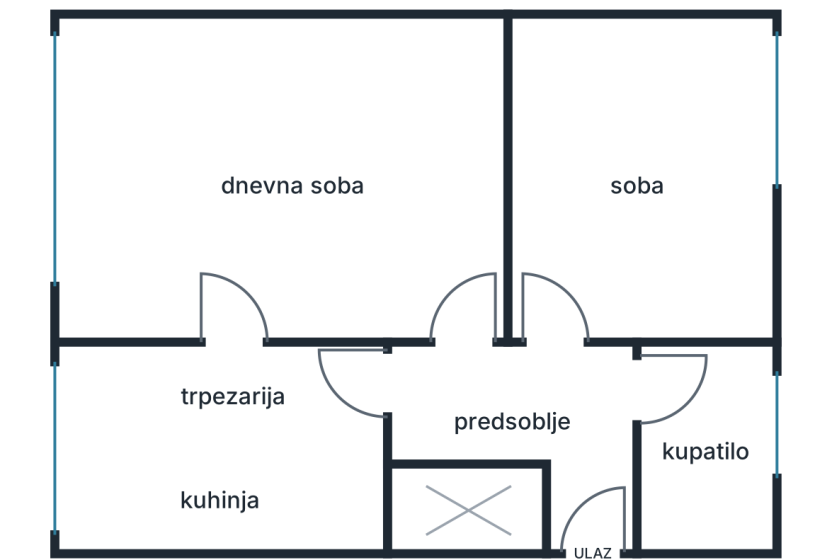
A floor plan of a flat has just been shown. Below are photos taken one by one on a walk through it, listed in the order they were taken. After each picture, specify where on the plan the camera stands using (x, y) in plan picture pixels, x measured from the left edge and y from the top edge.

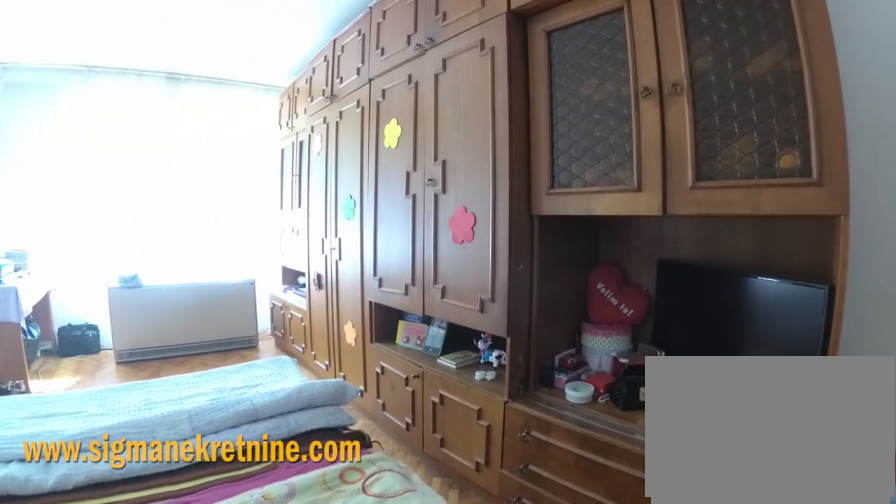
(480, 219)
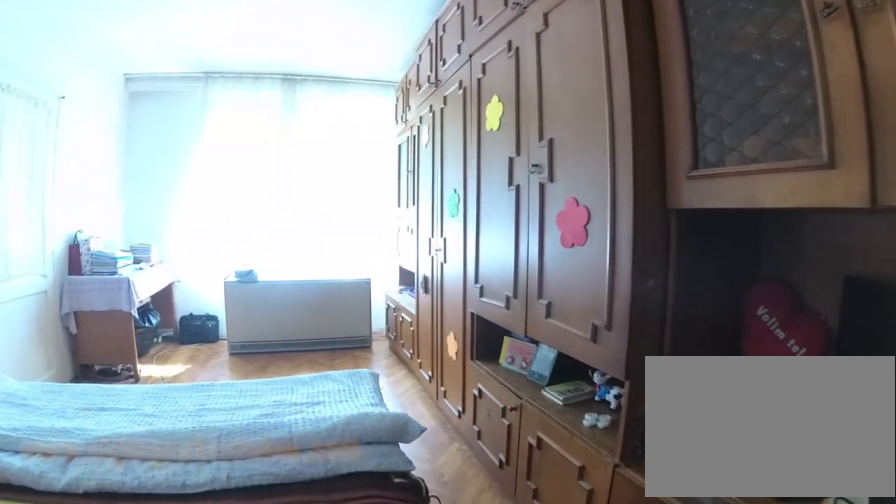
(475, 184)
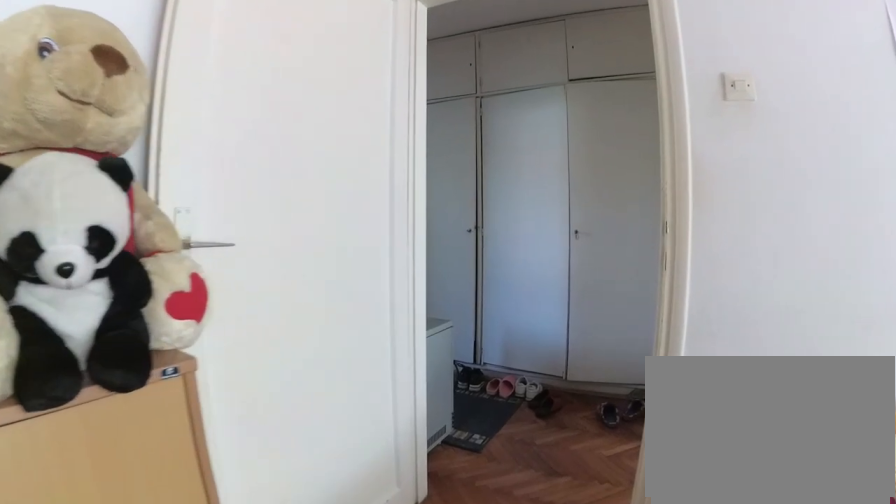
(454, 178)
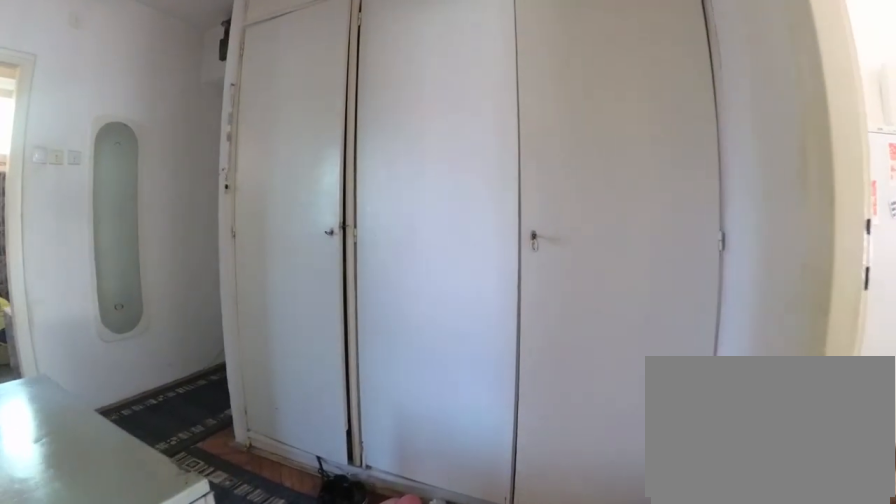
(454, 287)
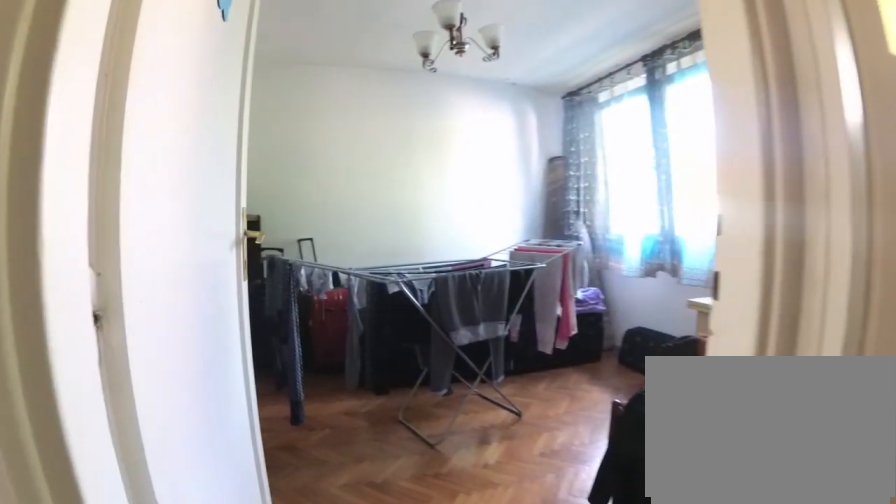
(544, 398)
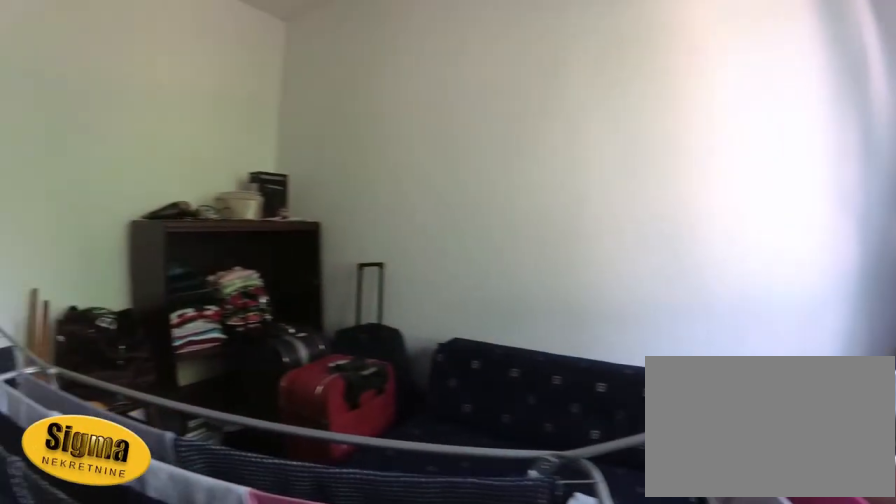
(650, 247)
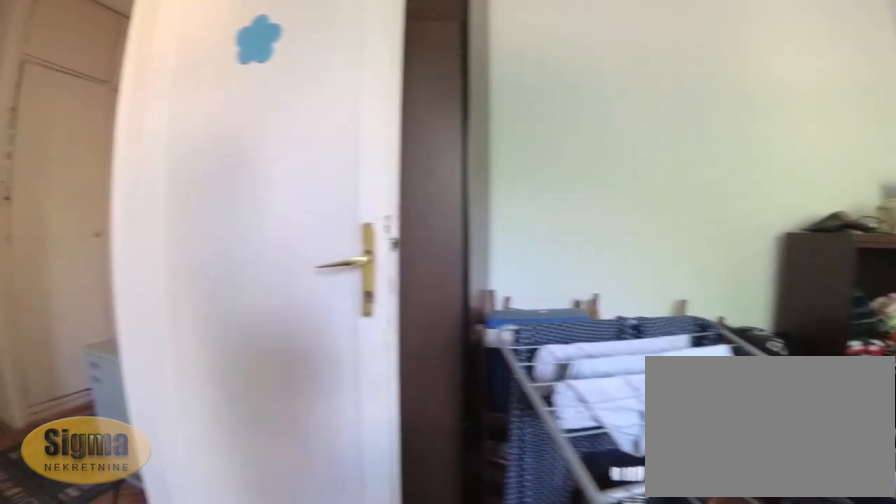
(650, 231)
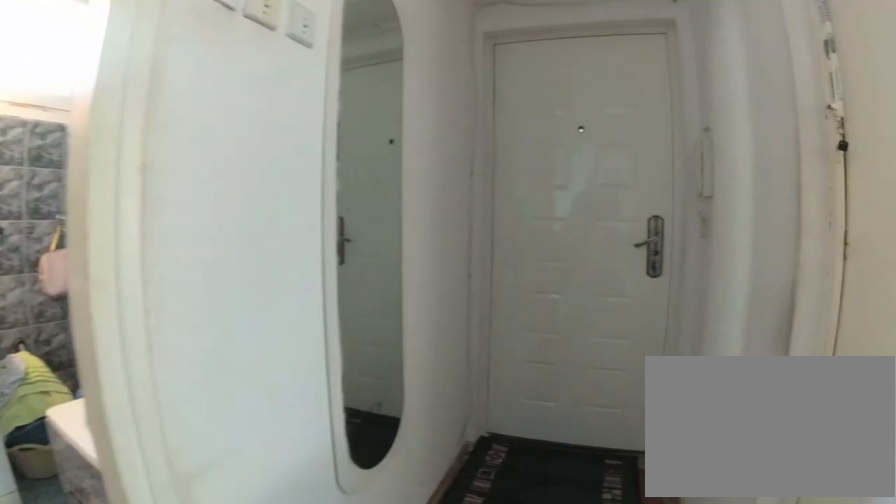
(585, 352)
